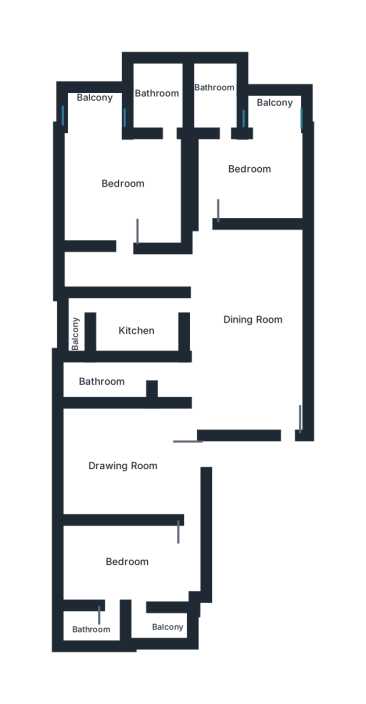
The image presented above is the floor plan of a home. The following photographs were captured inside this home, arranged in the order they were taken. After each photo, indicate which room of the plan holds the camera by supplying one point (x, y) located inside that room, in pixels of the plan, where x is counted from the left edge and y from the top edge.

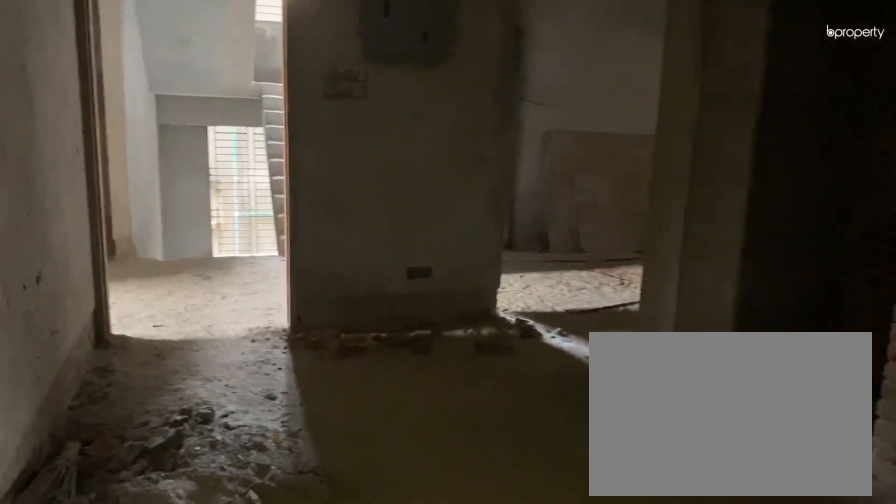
(252, 319)
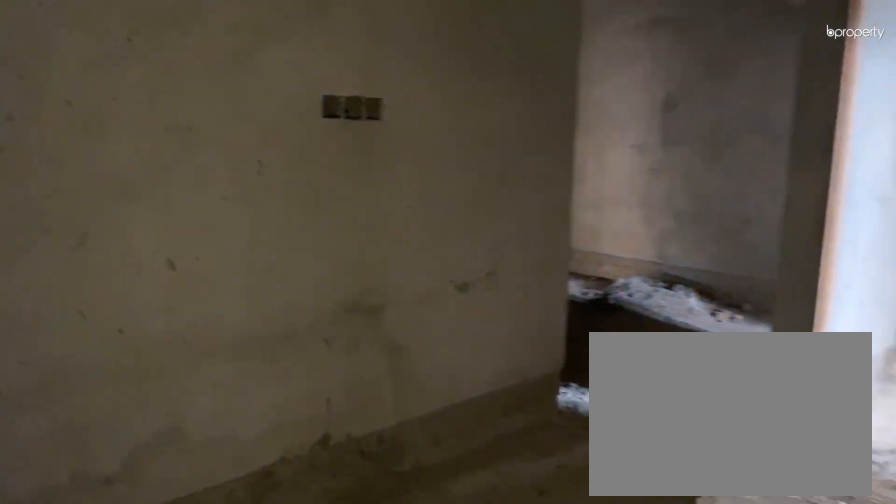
(118, 461)
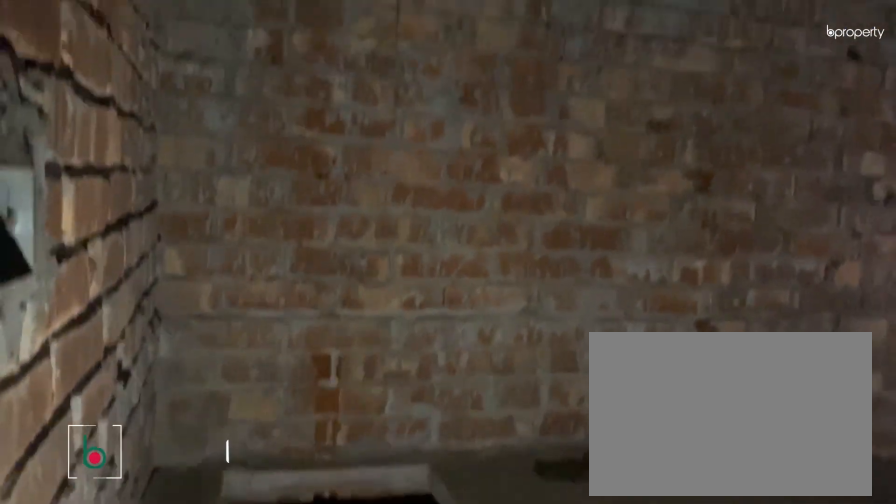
(141, 328)
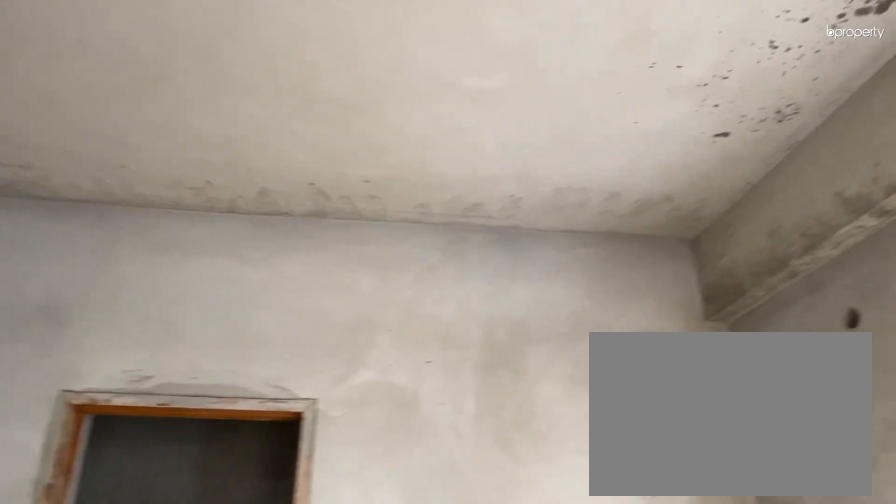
(118, 189)
